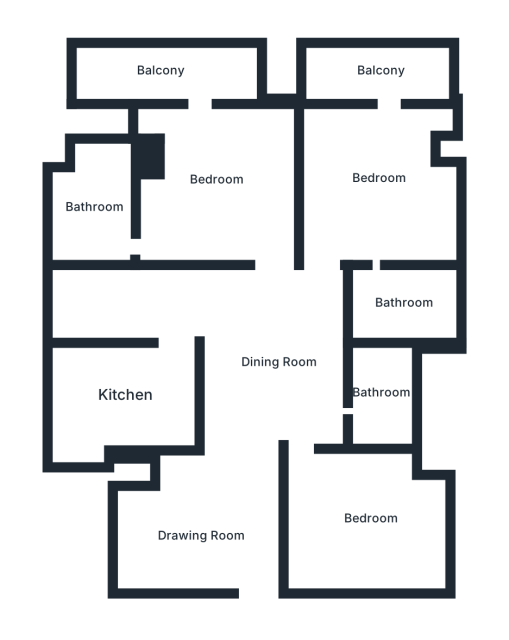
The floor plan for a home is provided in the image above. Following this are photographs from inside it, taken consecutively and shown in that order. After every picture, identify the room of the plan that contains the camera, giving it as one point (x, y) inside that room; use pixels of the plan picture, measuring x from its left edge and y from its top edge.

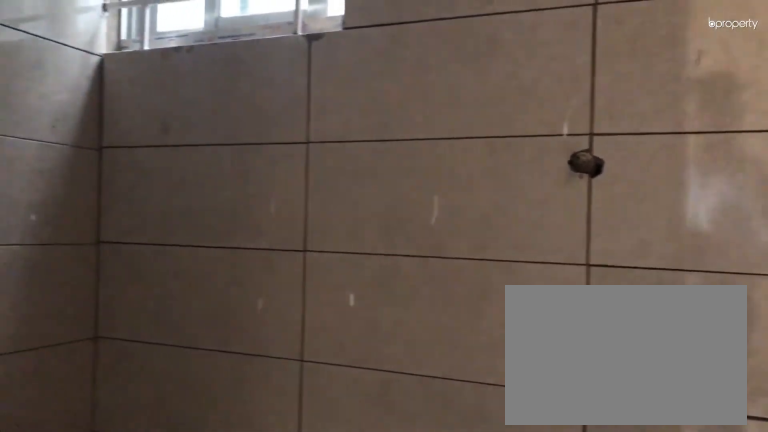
(379, 390)
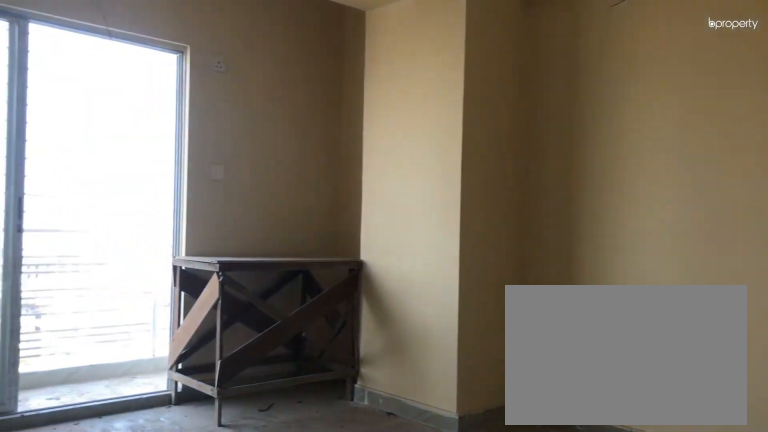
(379, 177)
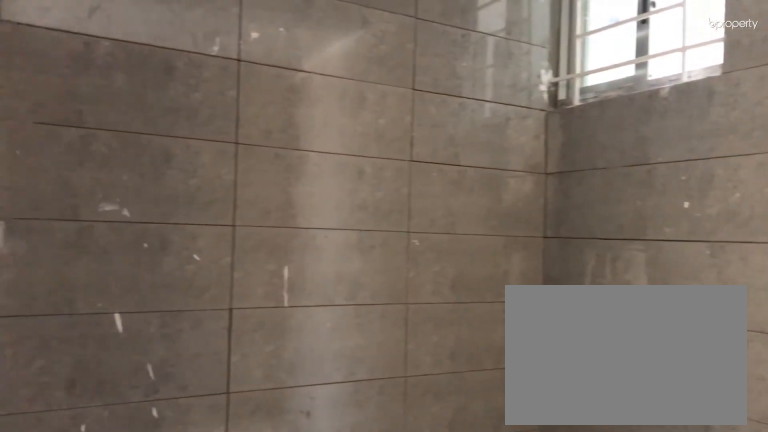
(402, 306)
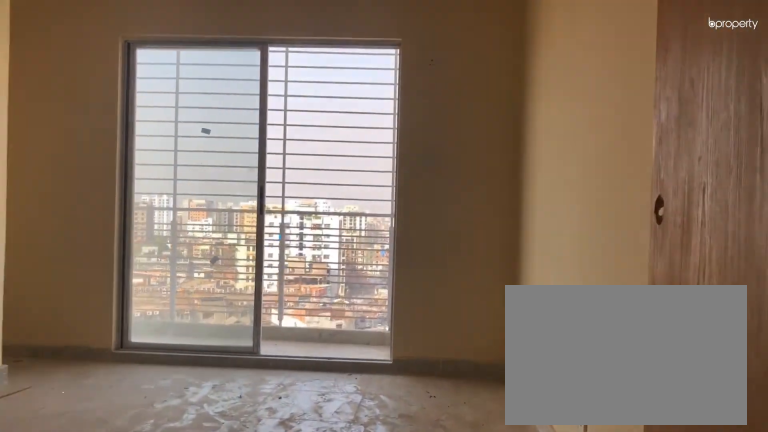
(217, 179)
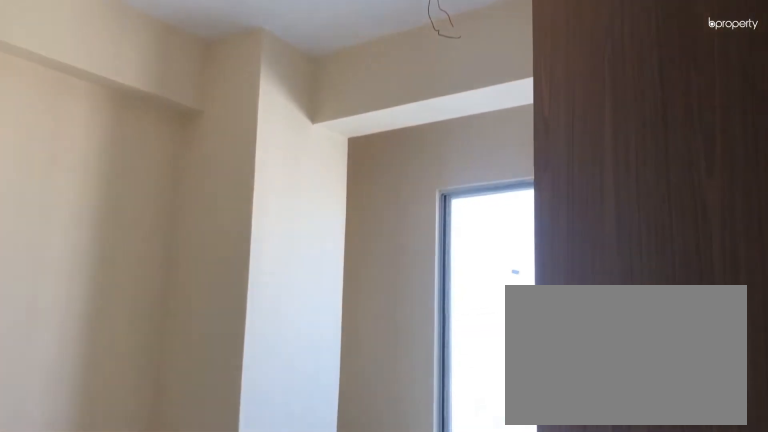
(218, 179)
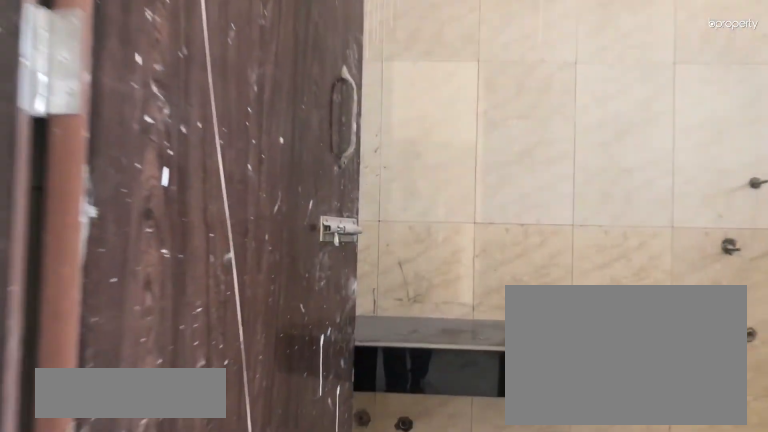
(94, 209)
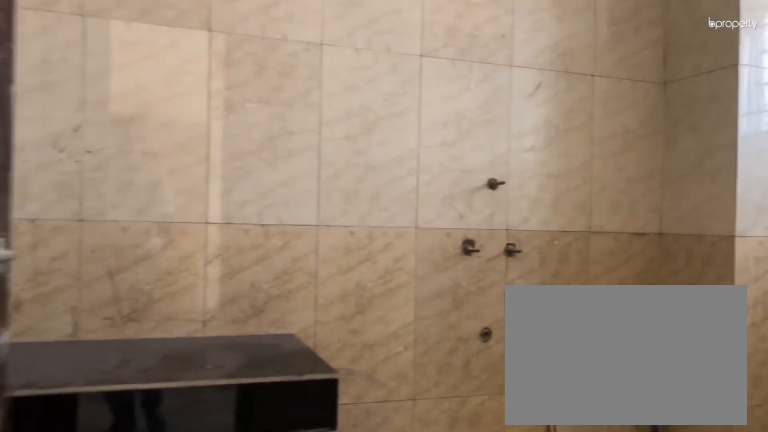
(94, 209)
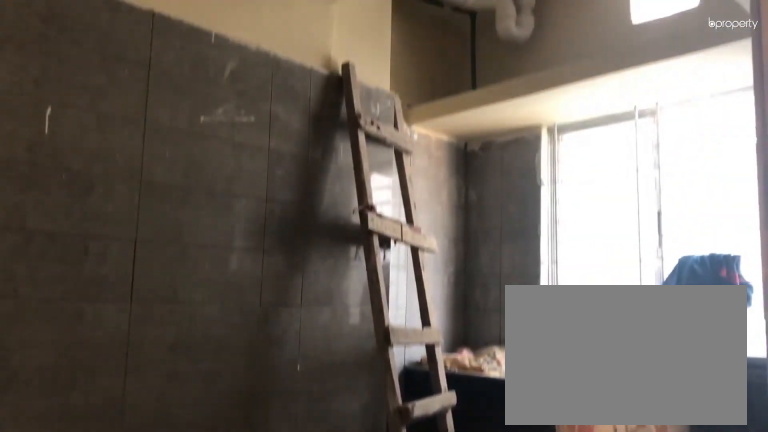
(123, 395)
